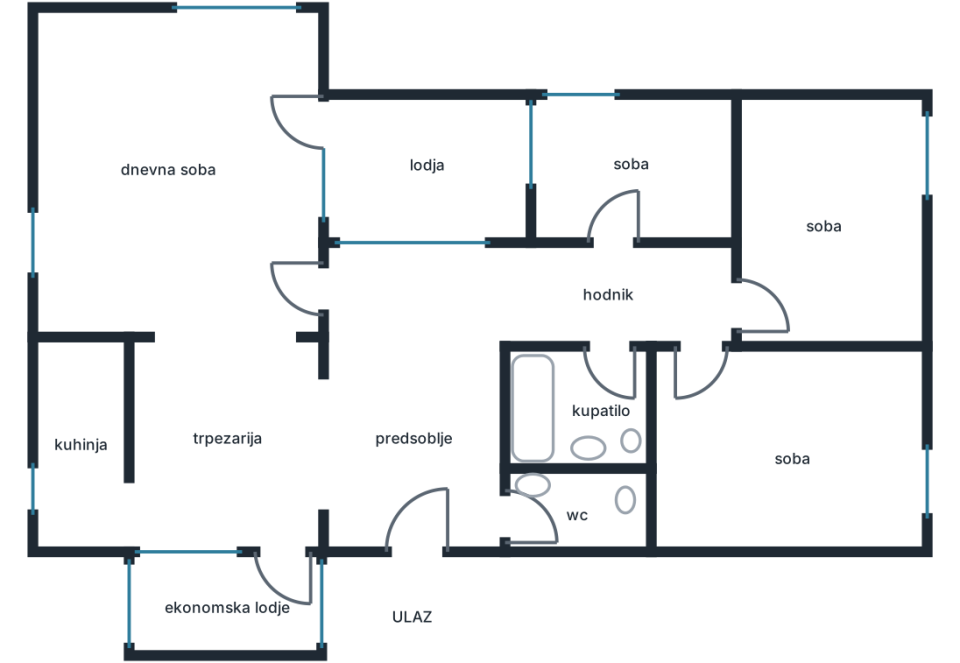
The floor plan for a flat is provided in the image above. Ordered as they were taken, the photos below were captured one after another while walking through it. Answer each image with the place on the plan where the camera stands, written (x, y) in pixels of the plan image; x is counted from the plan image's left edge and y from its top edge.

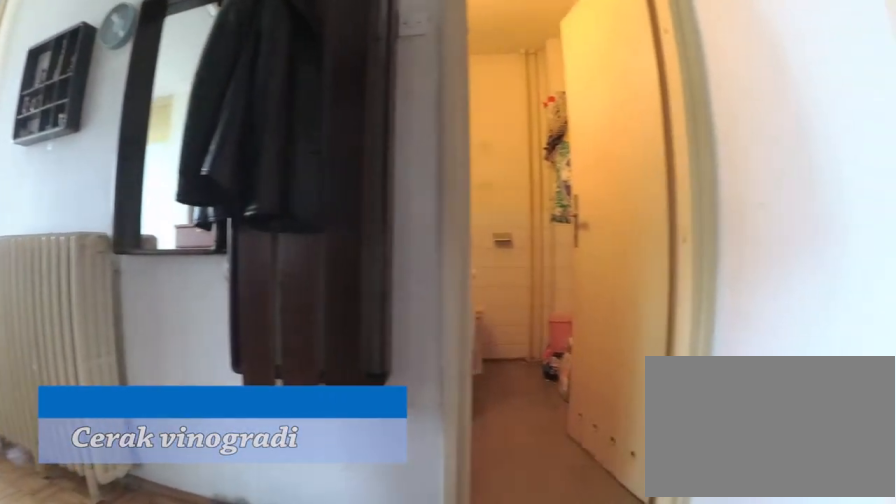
(382, 535)
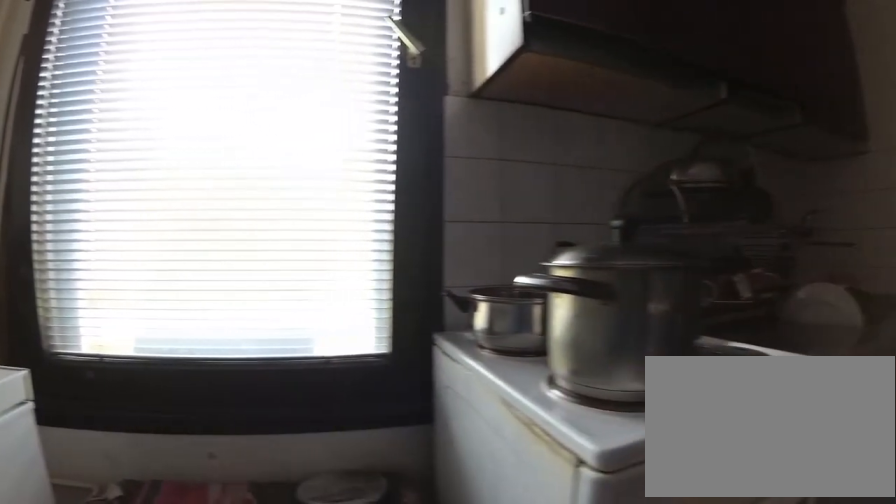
(86, 512)
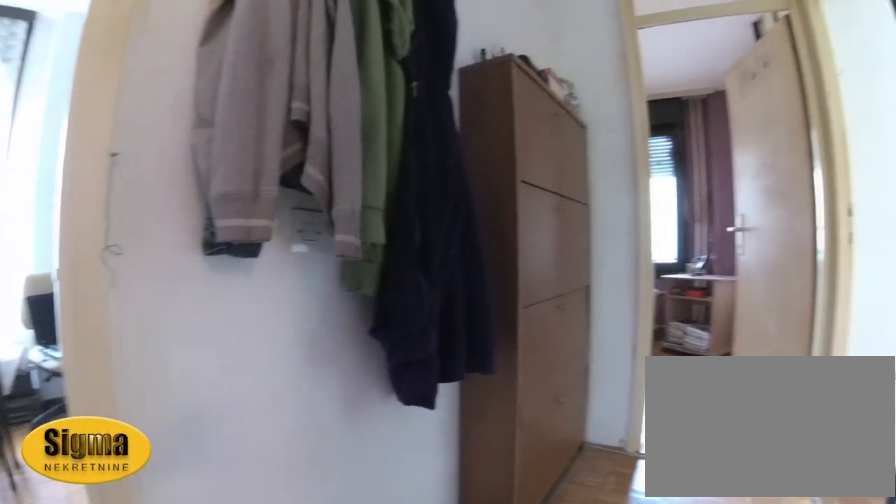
(580, 340)
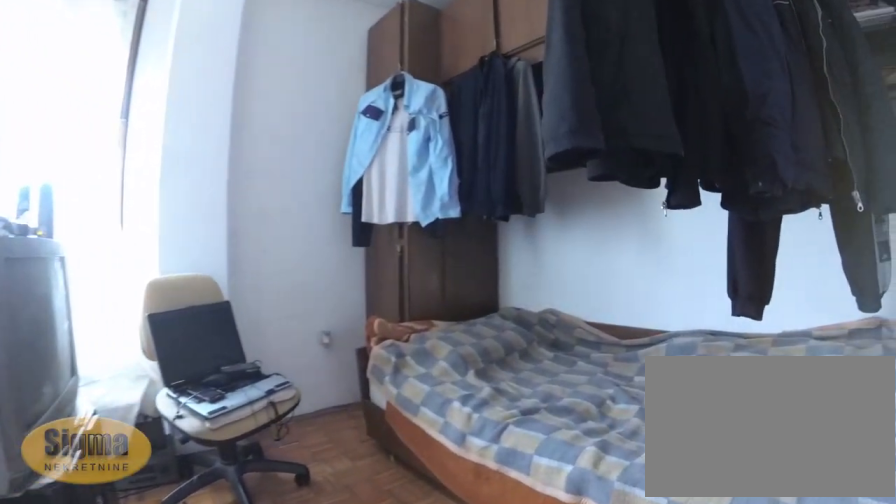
(624, 261)
